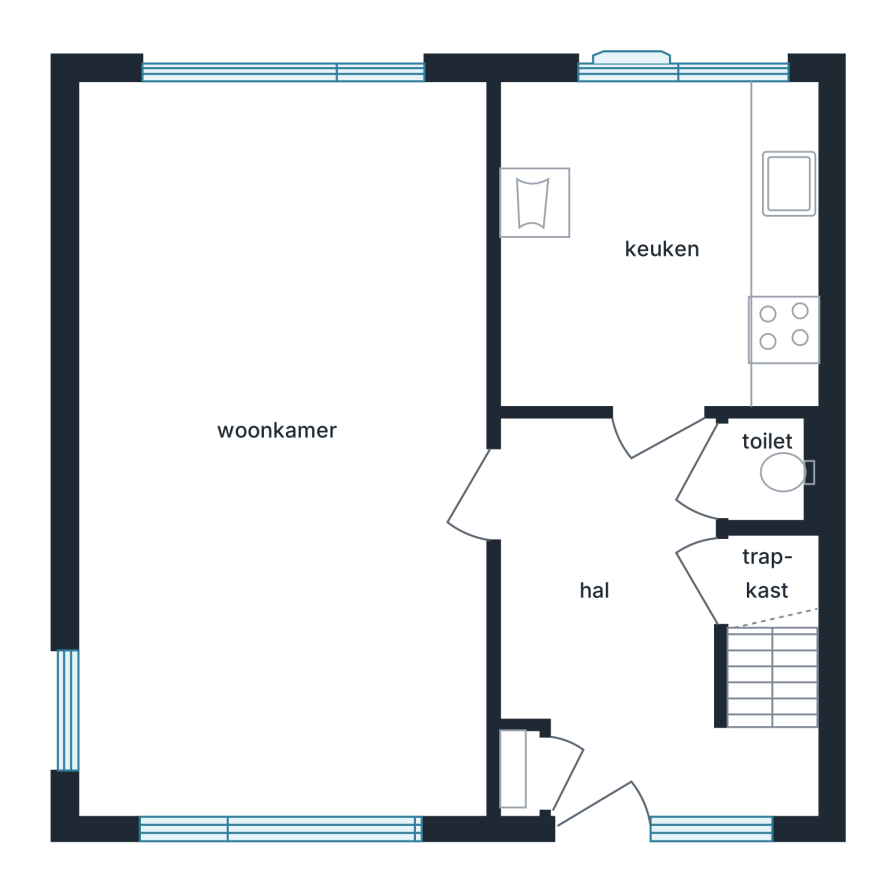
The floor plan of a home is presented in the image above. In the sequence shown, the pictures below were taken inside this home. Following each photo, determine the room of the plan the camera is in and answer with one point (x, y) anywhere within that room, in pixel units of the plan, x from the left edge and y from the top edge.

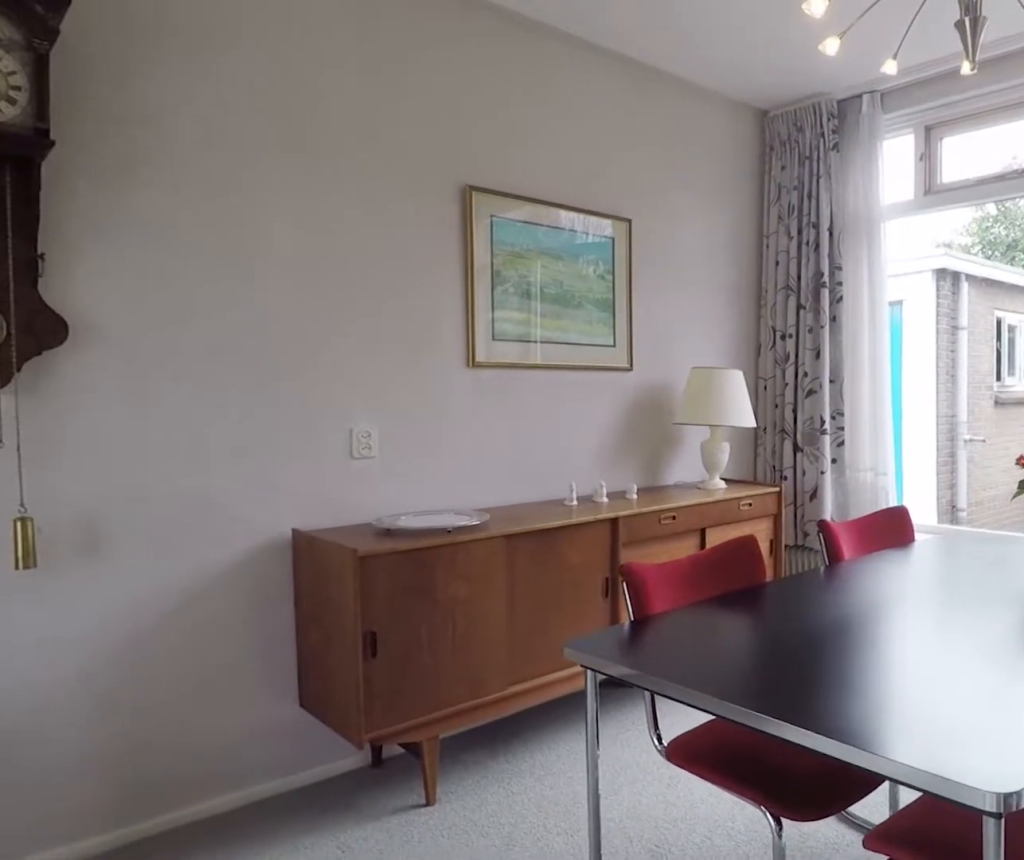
(194, 384)
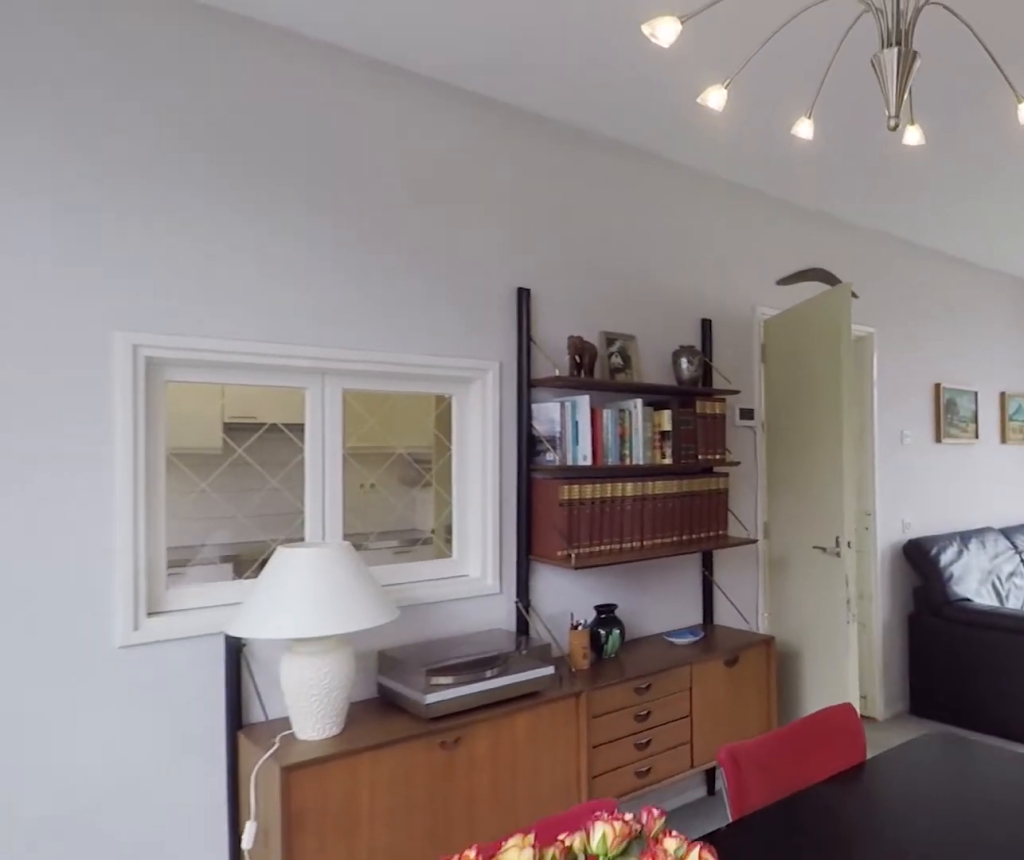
(194, 384)
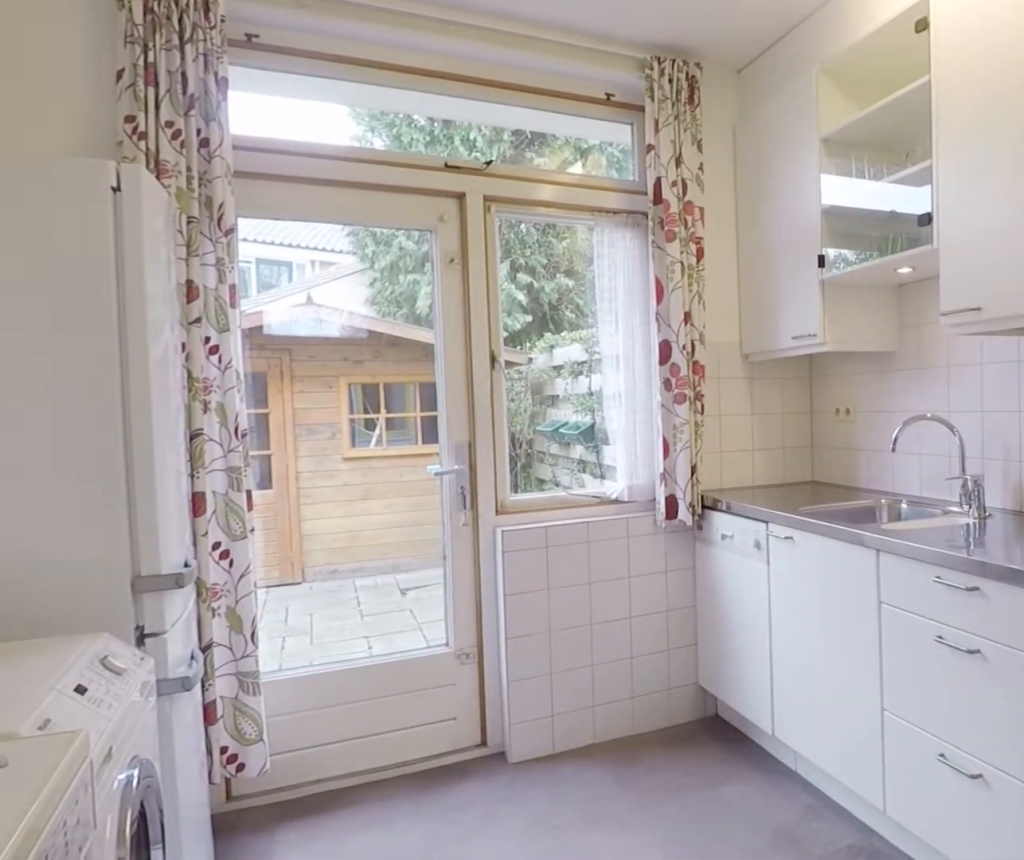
(661, 241)
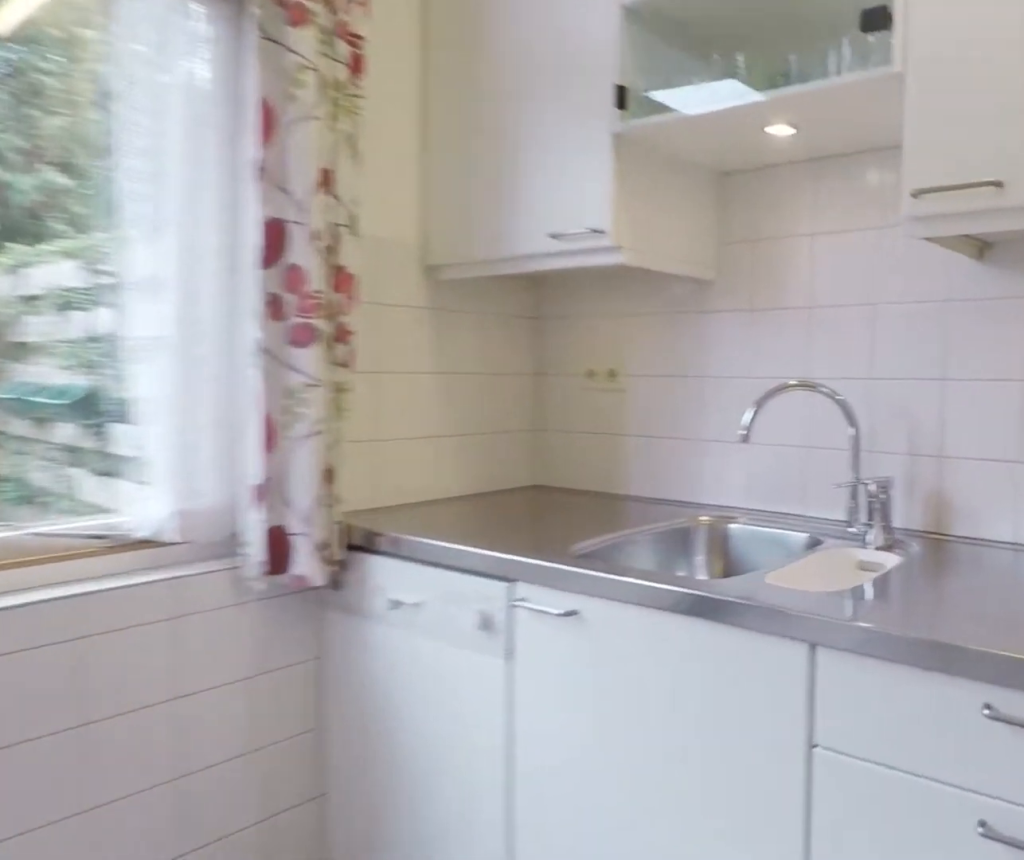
(661, 241)
